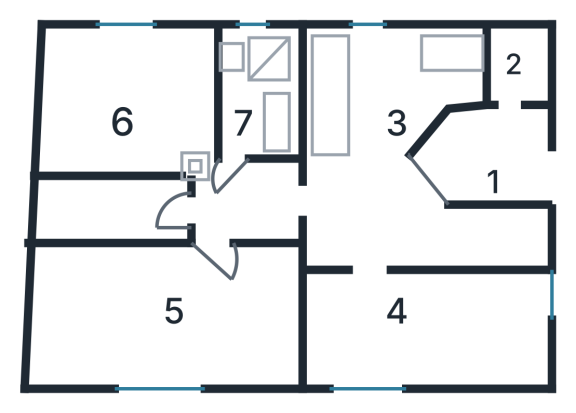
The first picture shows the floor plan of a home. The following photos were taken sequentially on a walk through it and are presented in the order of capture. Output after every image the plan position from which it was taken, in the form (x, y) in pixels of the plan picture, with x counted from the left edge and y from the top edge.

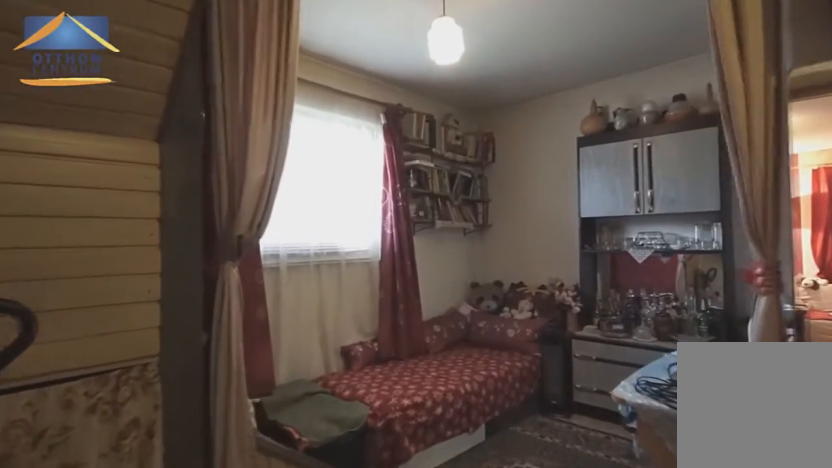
(223, 249)
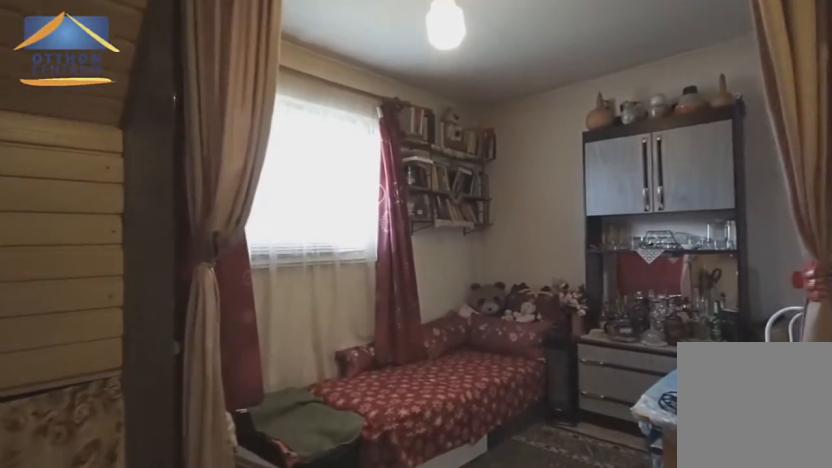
(215, 258)
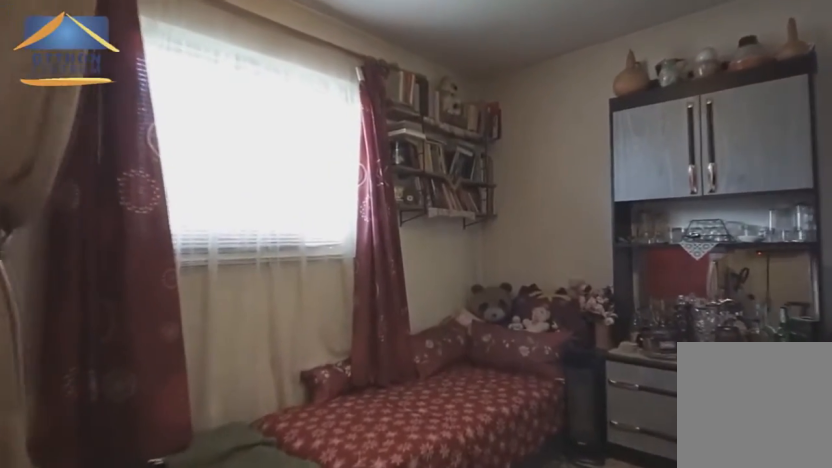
(190, 286)
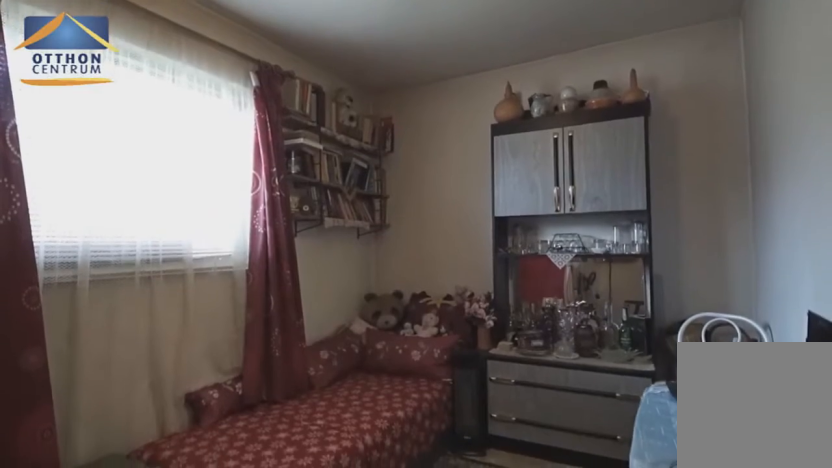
(176, 296)
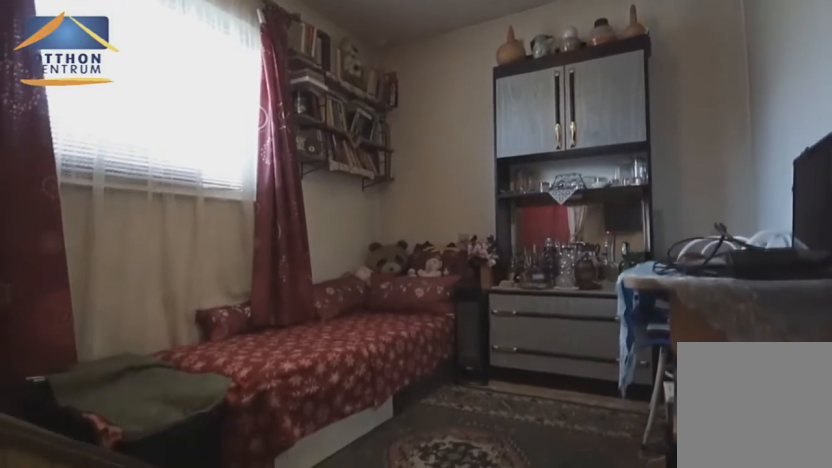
(155, 311)
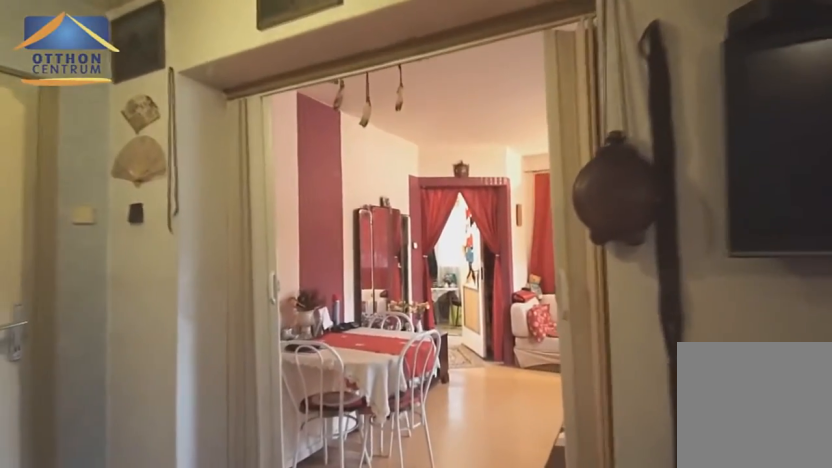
(248, 207)
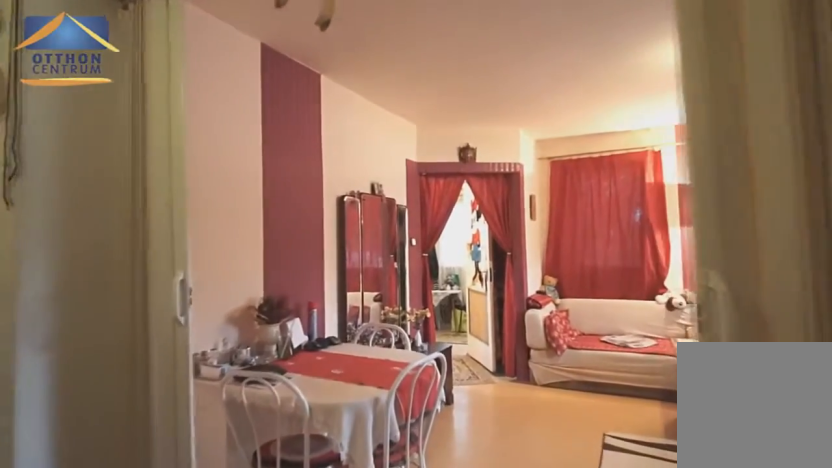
(249, 206)
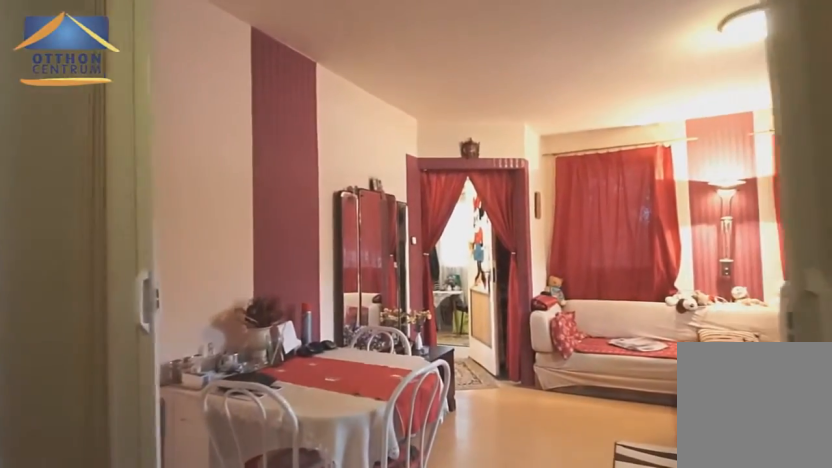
(248, 205)
